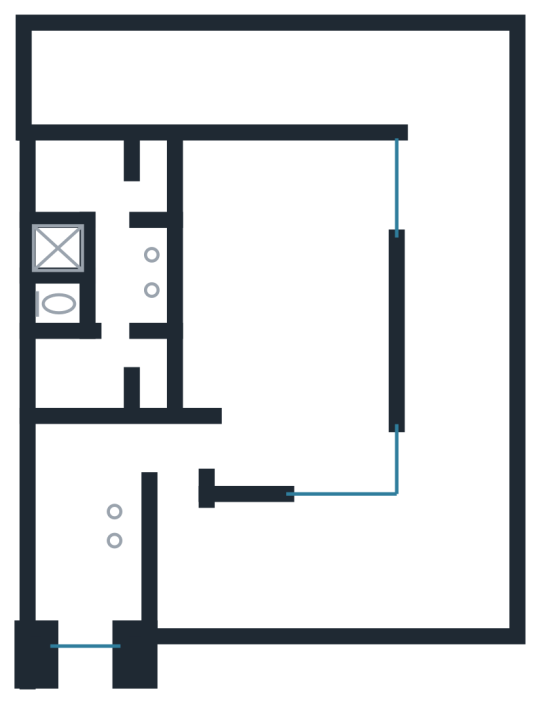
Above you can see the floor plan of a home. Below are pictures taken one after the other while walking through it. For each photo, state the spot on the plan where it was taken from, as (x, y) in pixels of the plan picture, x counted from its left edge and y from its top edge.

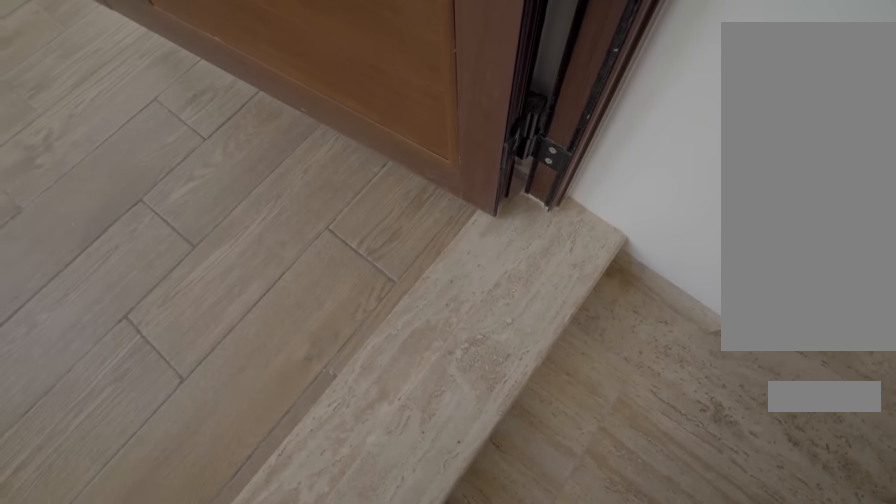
(177, 523)
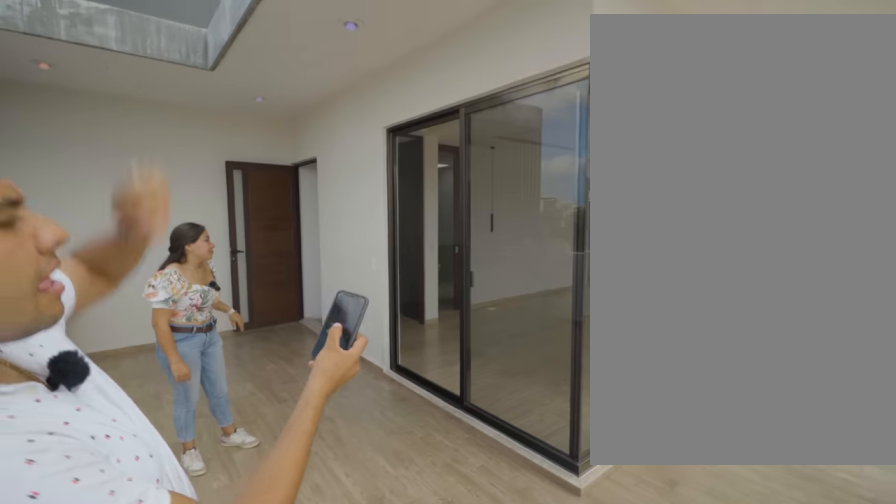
(433, 544)
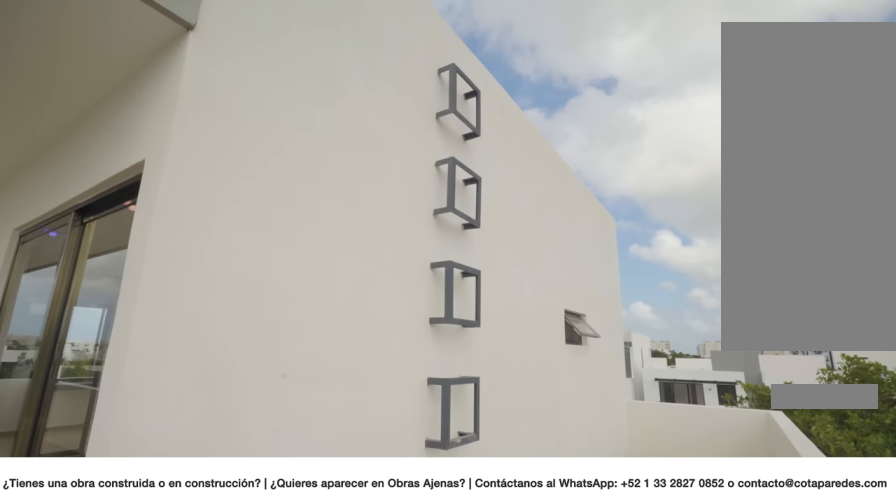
(418, 79)
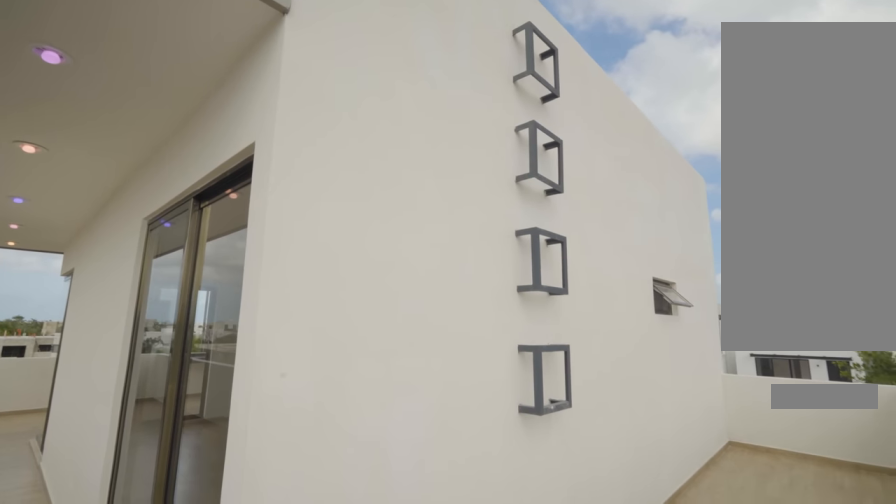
(418, 79)
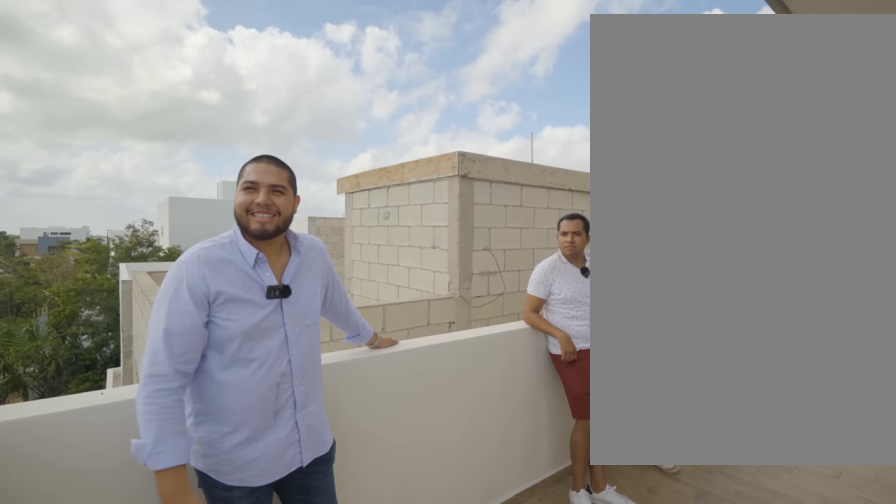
(418, 79)
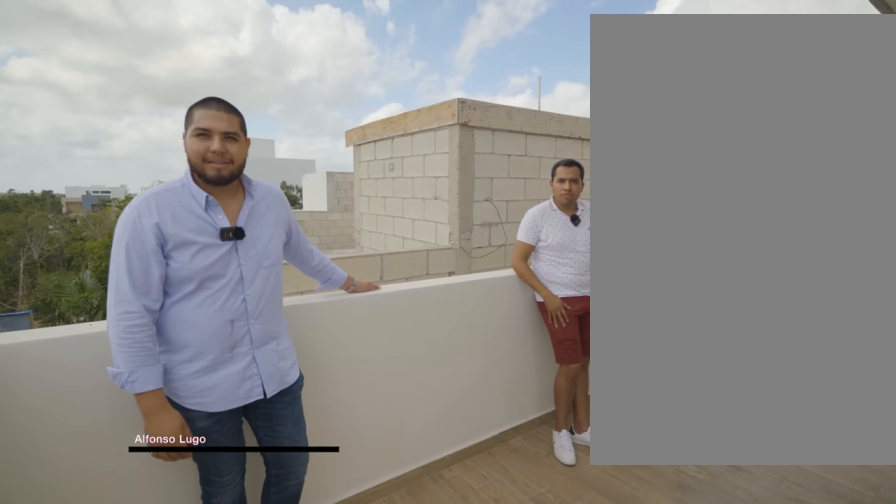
(419, 79)
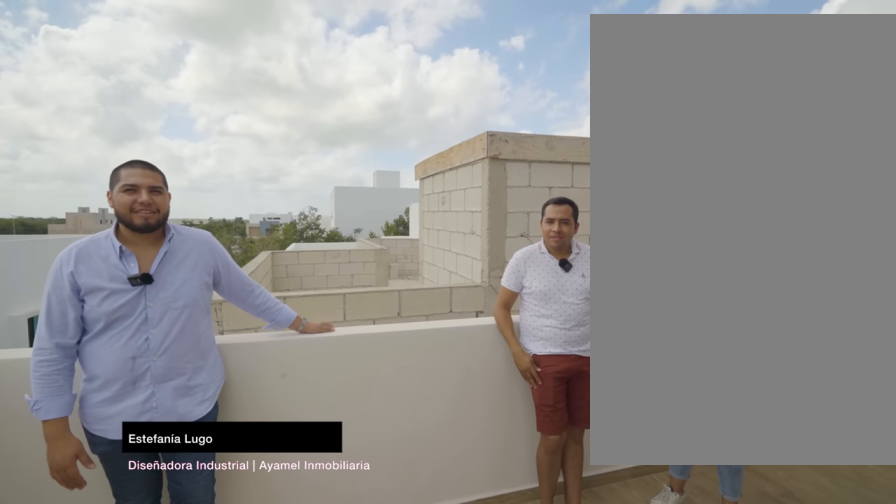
(418, 79)
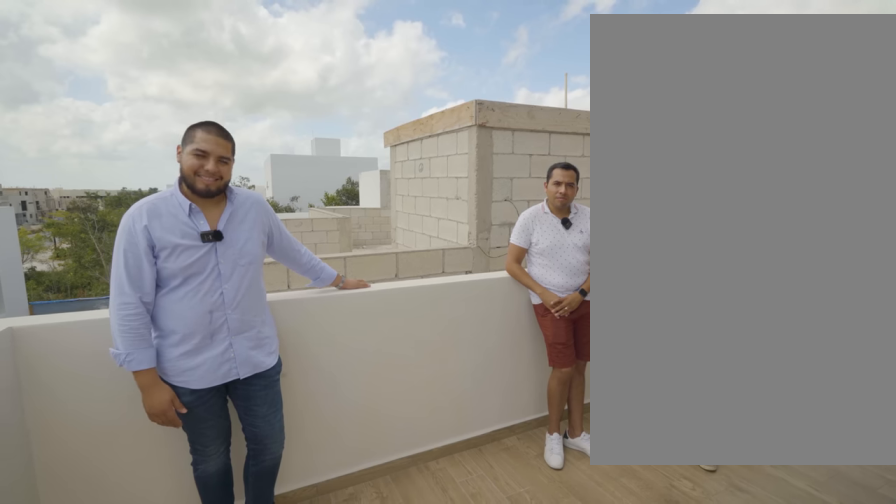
(419, 74)
